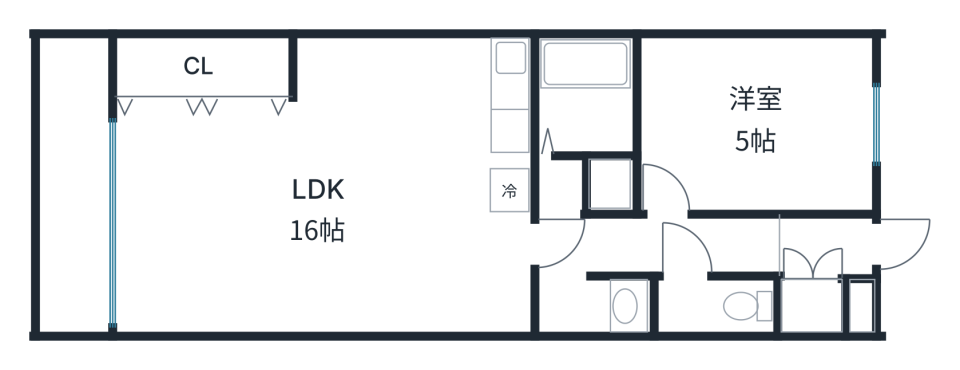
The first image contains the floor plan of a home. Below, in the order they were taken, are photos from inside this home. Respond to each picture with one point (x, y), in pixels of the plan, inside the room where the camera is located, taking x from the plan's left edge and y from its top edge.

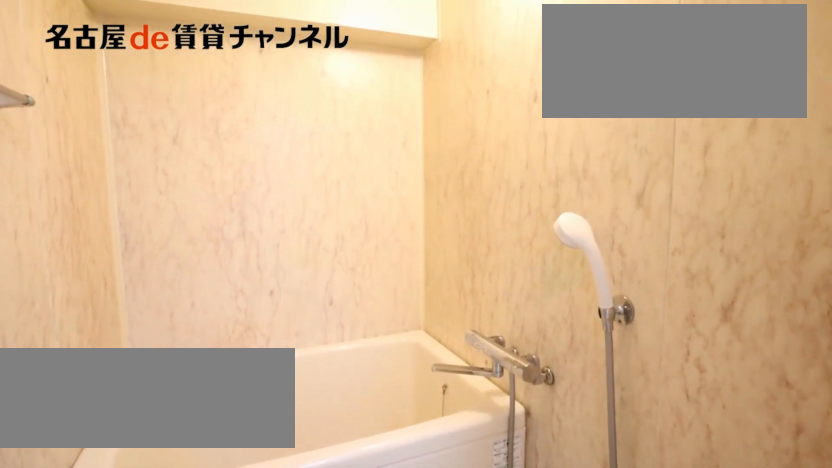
(585, 94)
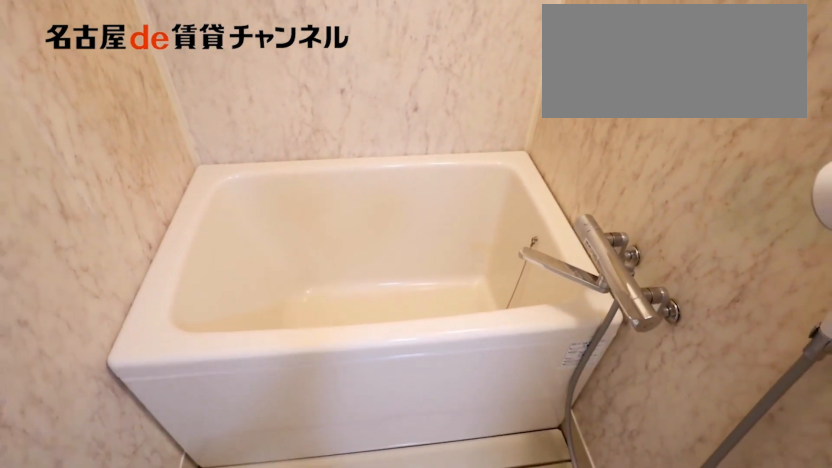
(585, 94)
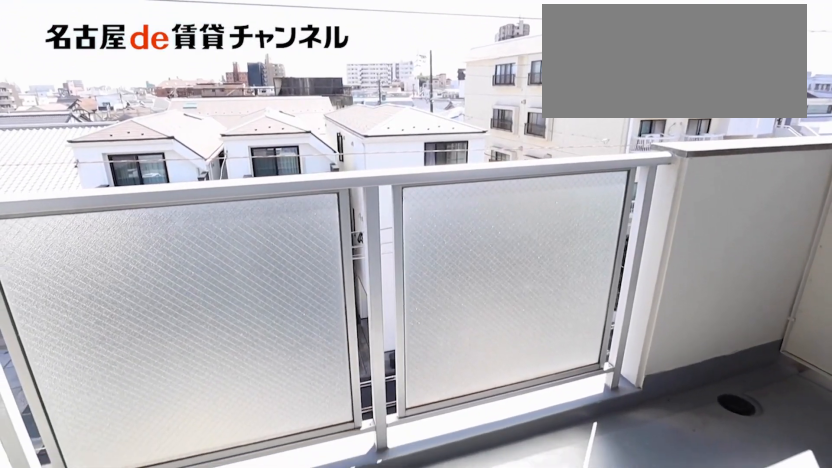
(74, 185)
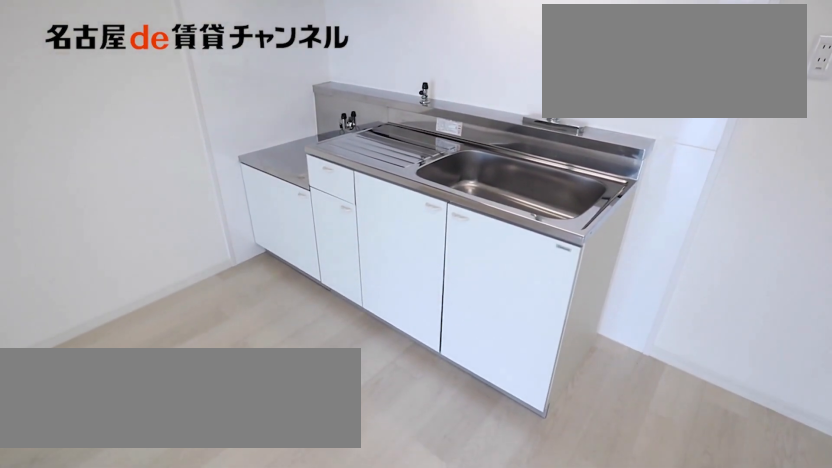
(501, 119)
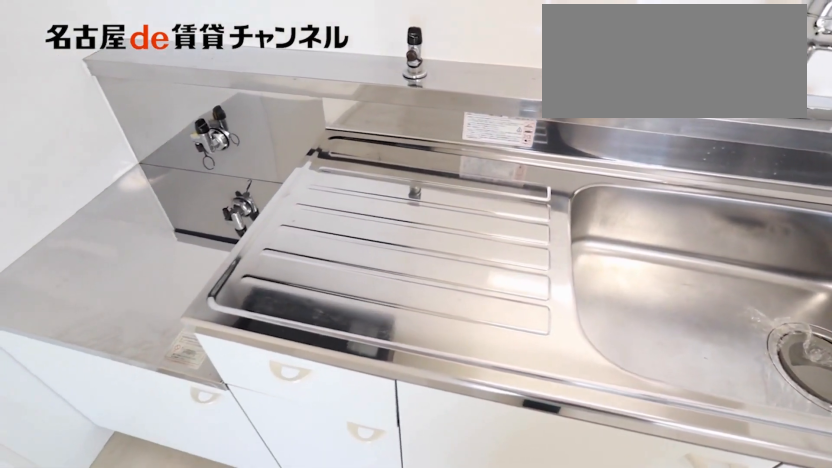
(501, 119)
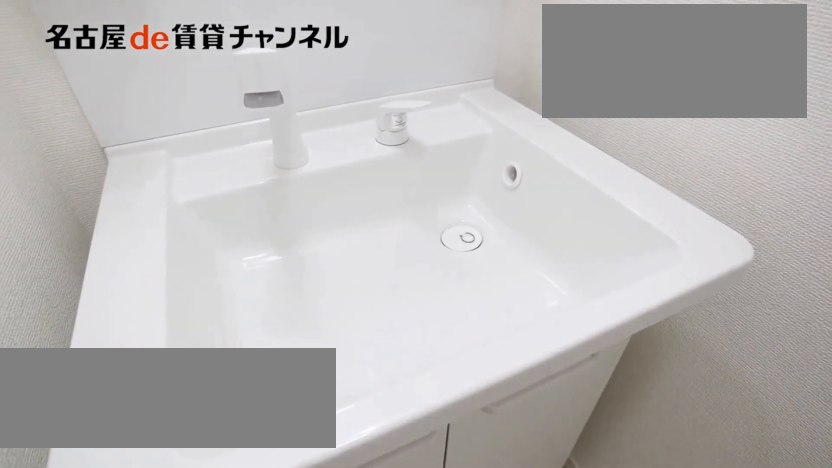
(595, 303)
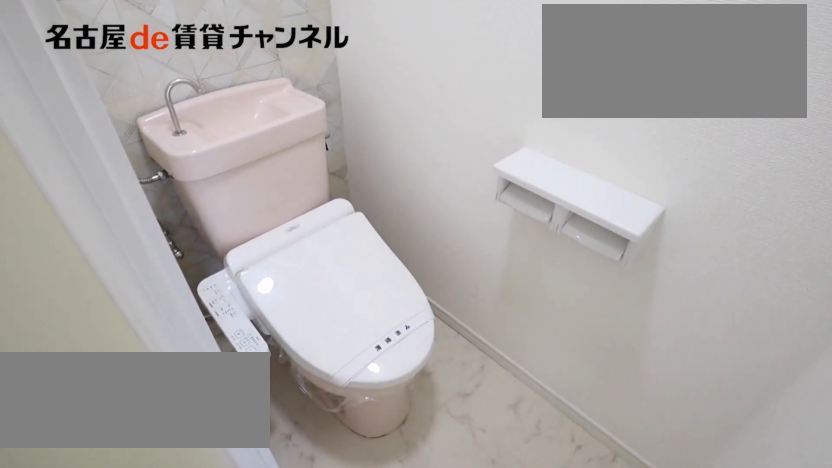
(716, 303)
